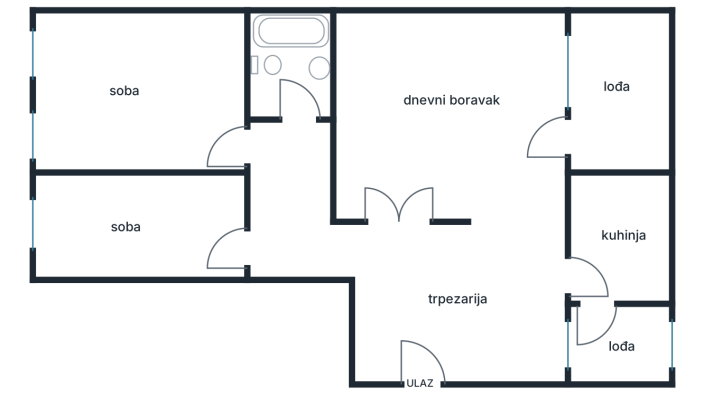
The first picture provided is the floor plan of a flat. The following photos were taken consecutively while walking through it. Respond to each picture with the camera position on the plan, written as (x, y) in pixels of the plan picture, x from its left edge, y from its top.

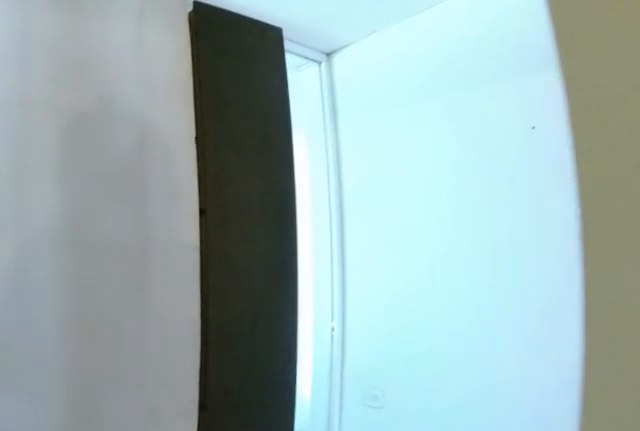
(257, 139)
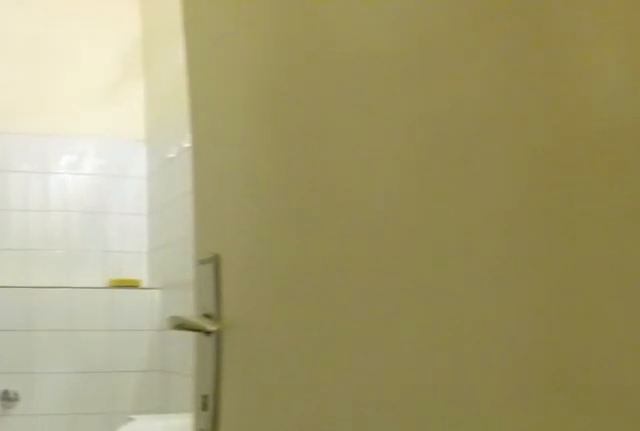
(290, 125)
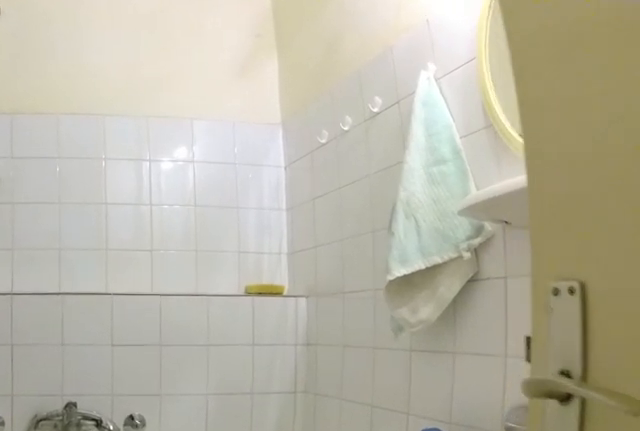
(288, 113)
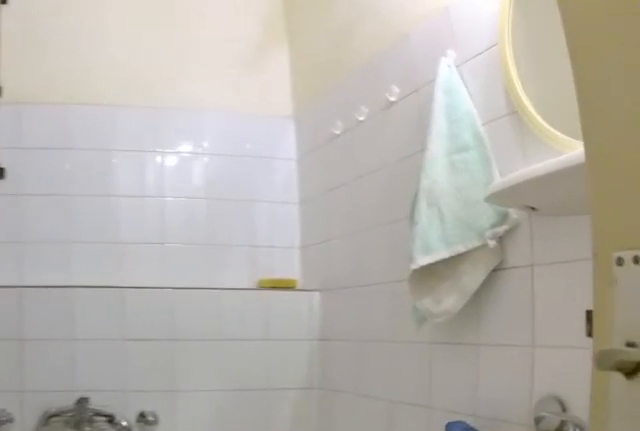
(289, 103)
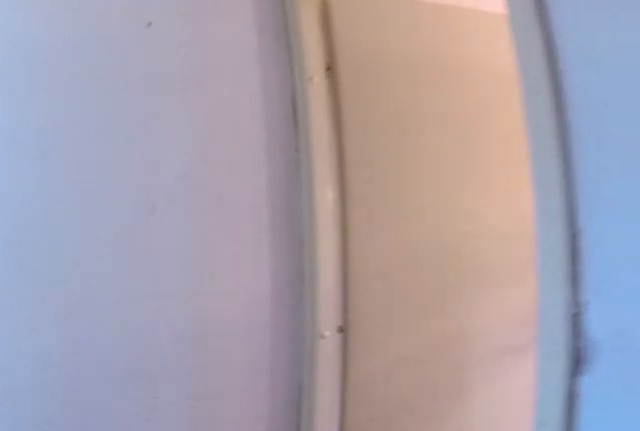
(287, 185)
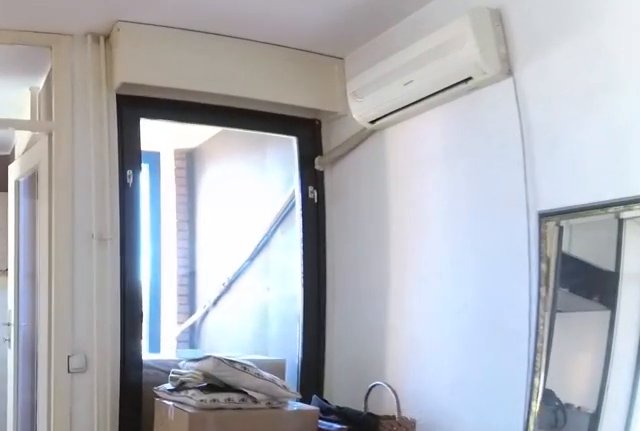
(438, 259)
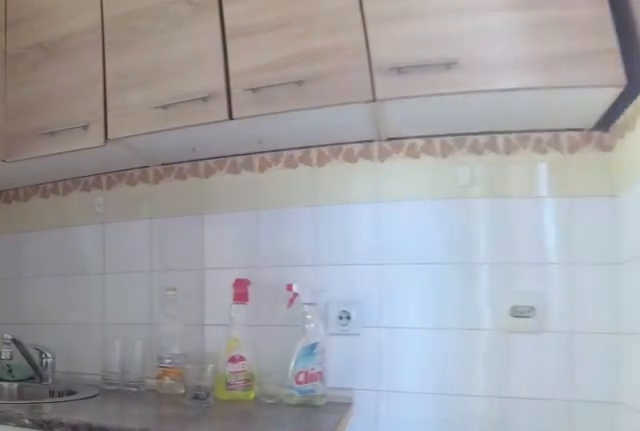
(568, 277)
